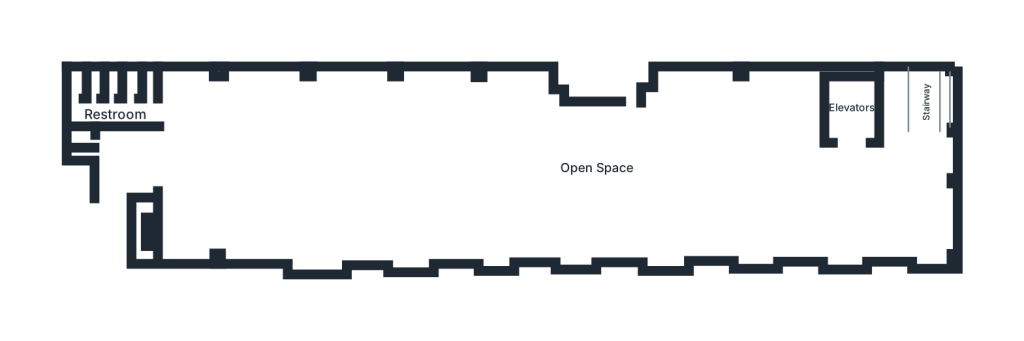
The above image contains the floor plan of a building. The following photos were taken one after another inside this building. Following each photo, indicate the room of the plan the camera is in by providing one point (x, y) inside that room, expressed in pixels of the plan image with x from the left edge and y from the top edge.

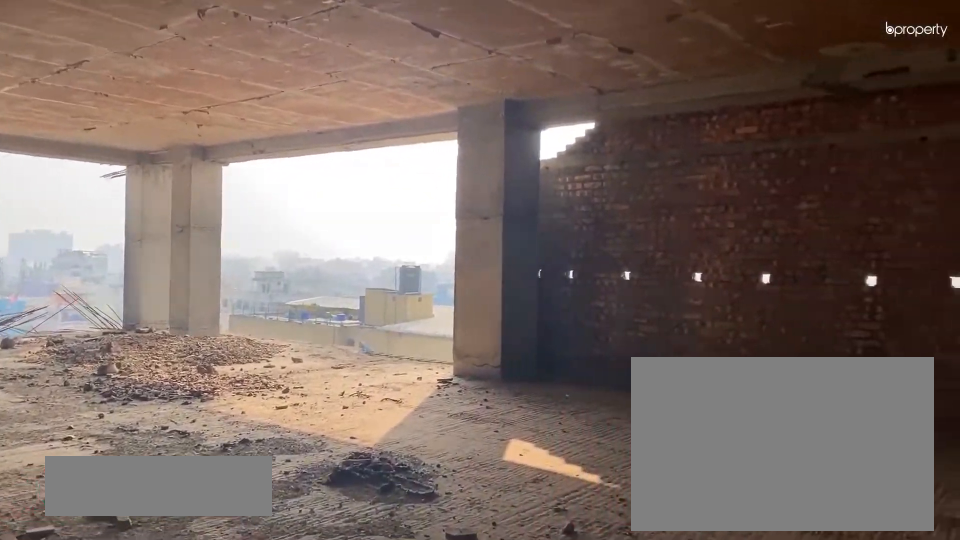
(749, 220)
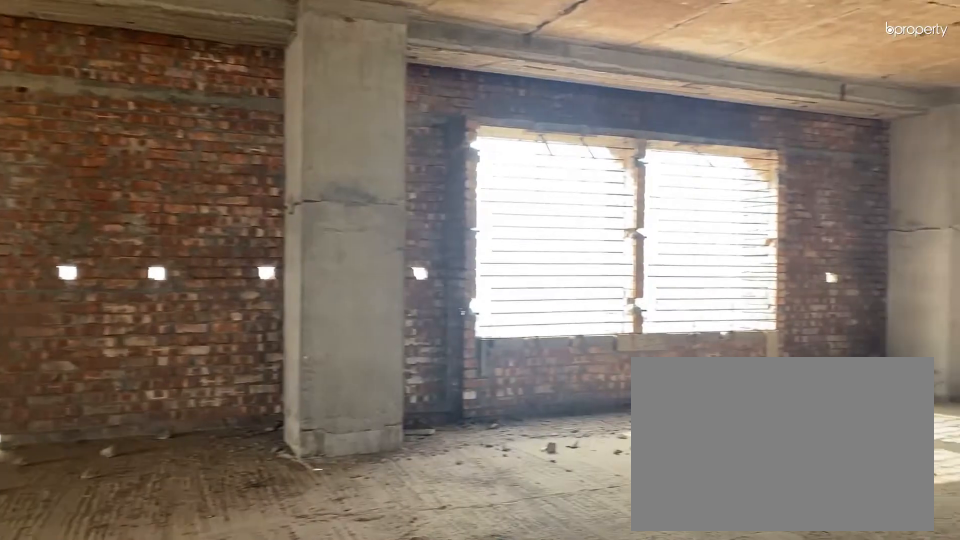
(749, 220)
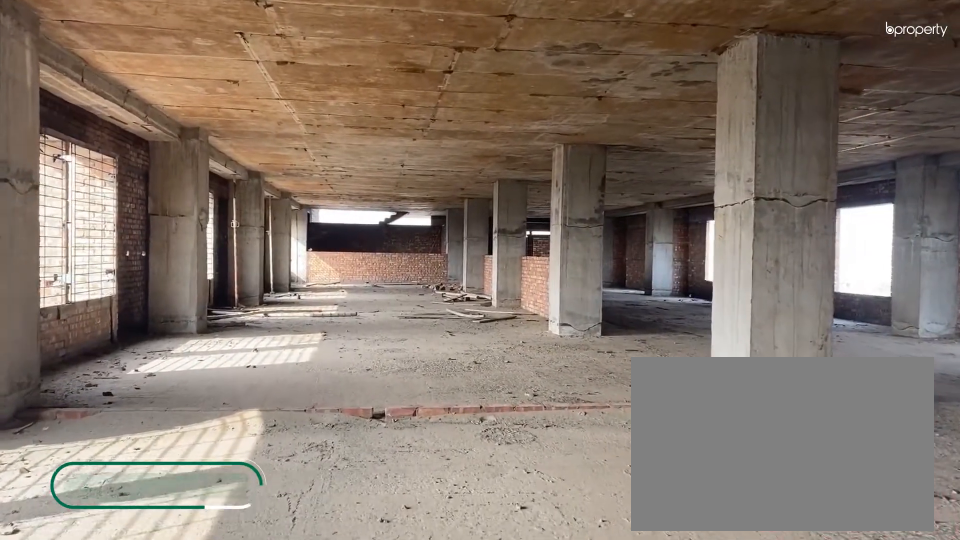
(582, 228)
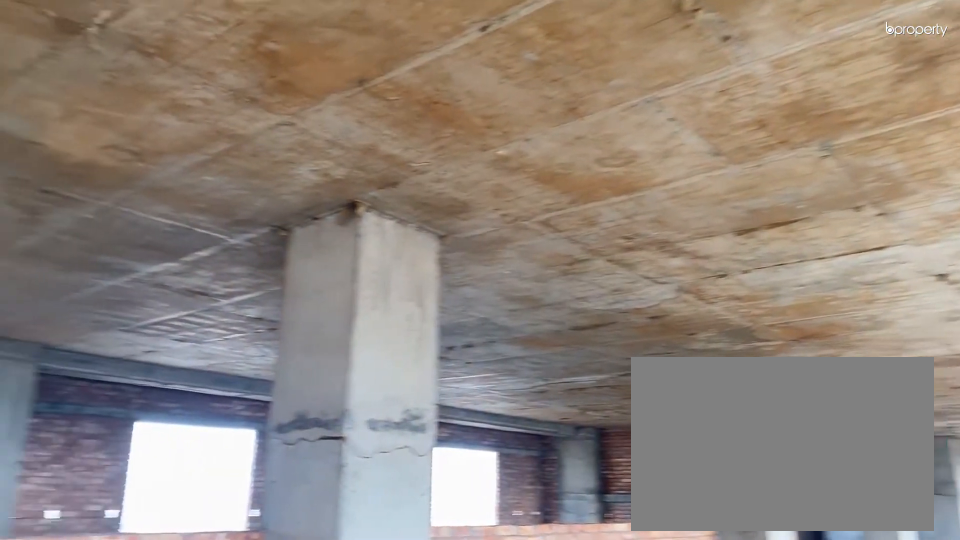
(212, 171)
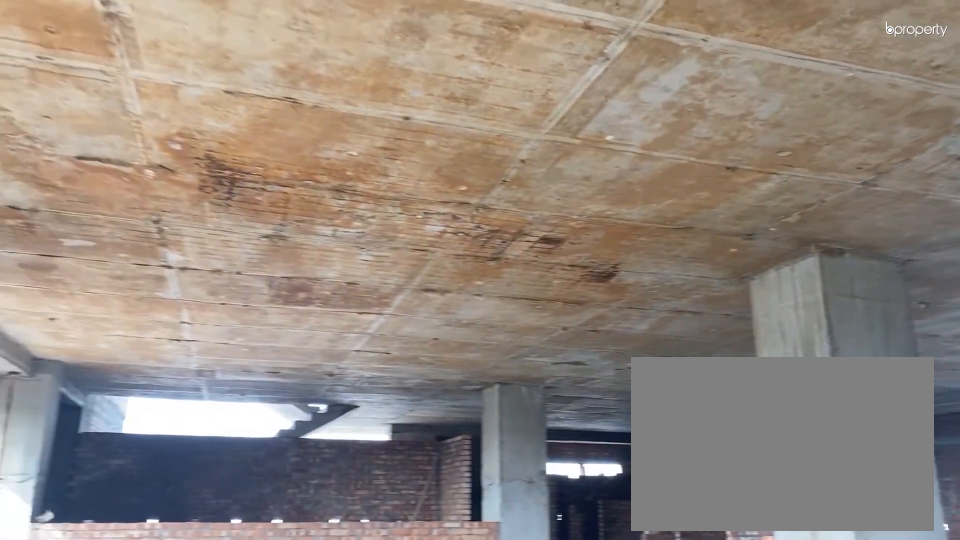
(212, 171)
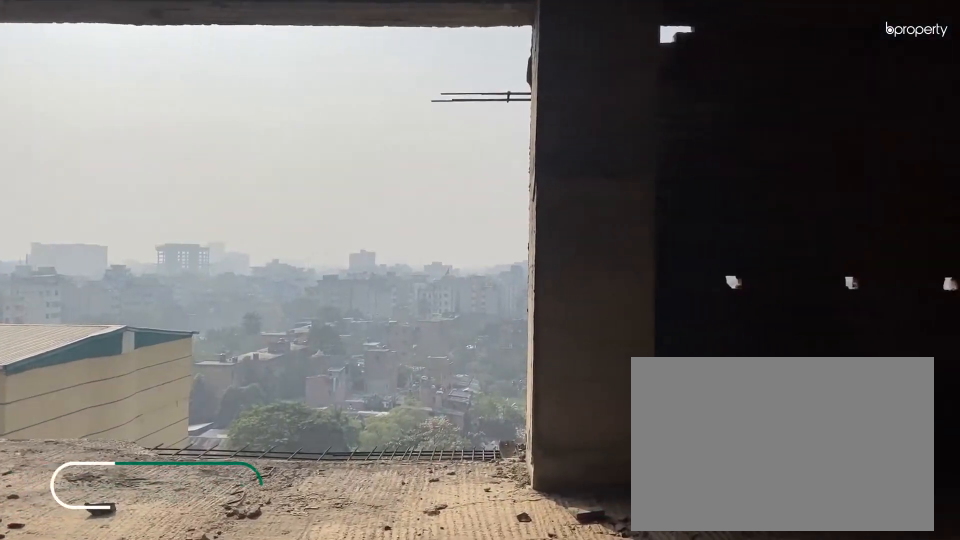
(921, 211)
